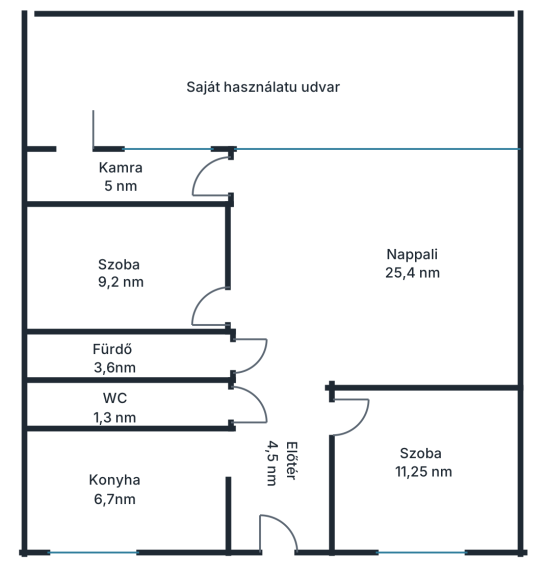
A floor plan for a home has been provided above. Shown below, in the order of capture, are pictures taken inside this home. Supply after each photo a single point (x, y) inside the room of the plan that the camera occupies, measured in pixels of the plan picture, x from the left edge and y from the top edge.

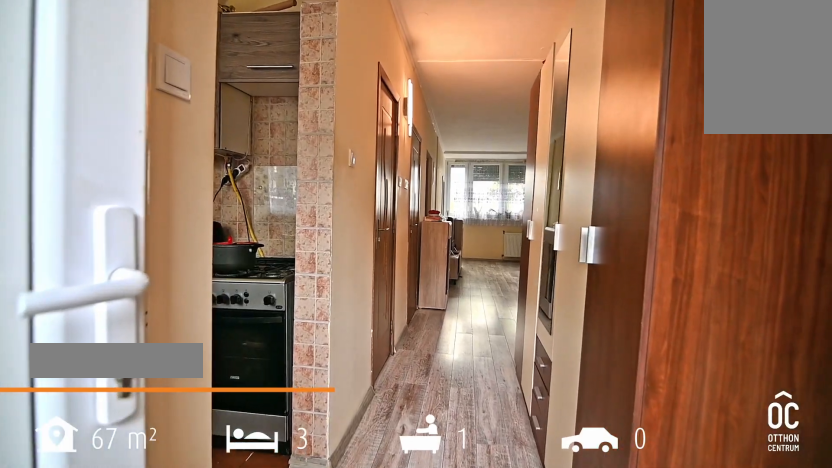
(284, 495)
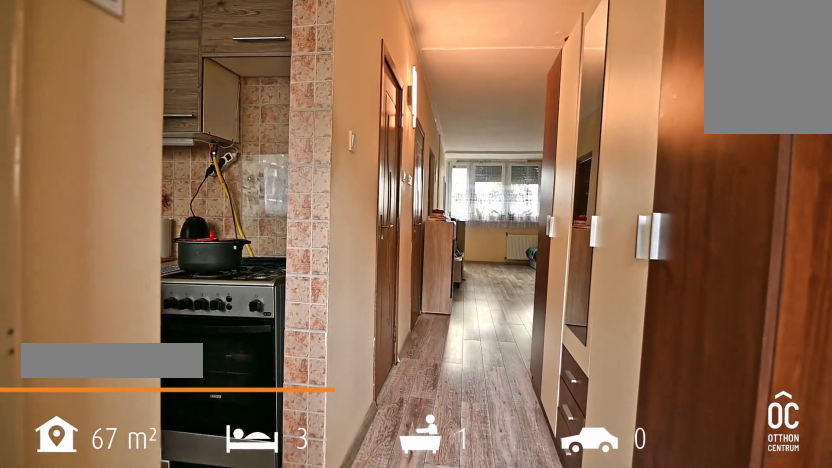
(283, 495)
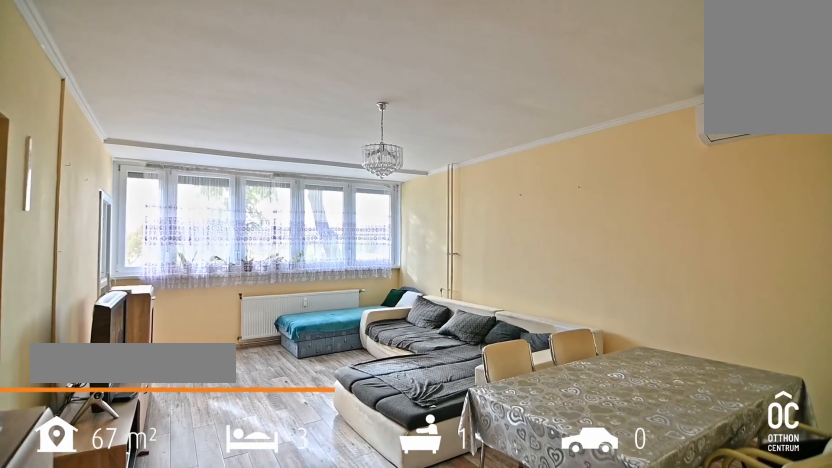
(383, 235)
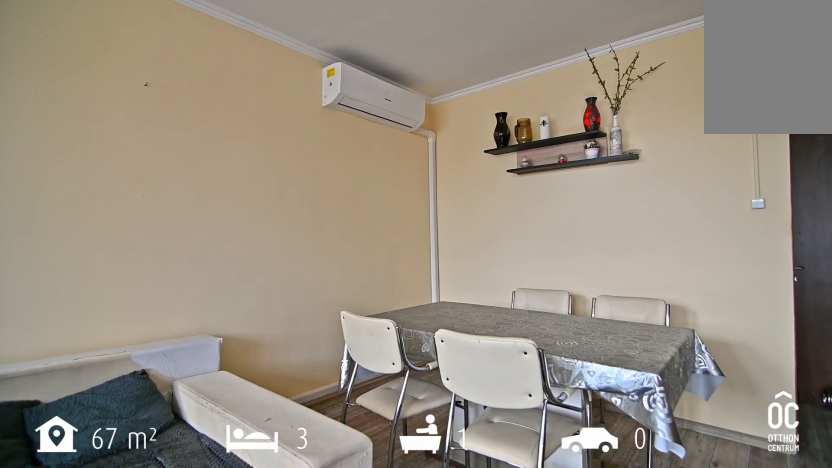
(383, 235)
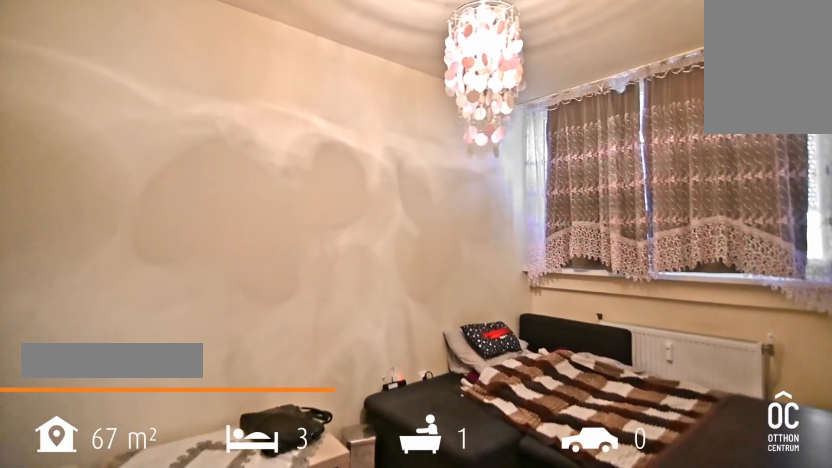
(122, 266)
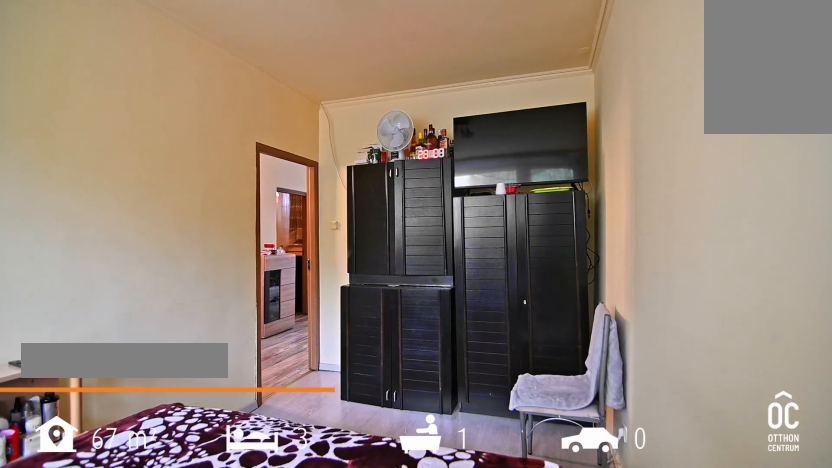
(428, 476)
